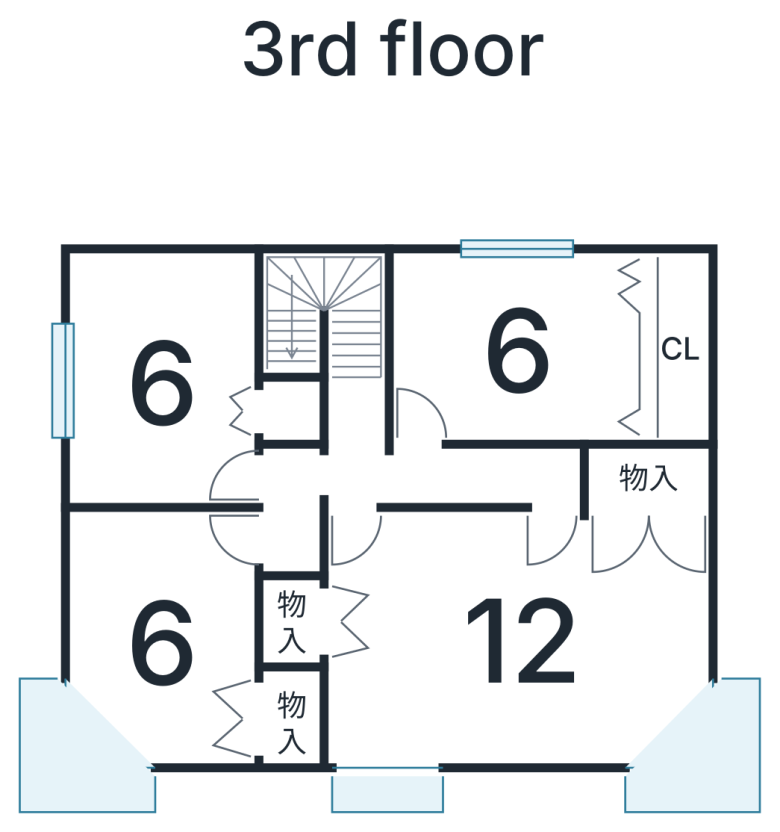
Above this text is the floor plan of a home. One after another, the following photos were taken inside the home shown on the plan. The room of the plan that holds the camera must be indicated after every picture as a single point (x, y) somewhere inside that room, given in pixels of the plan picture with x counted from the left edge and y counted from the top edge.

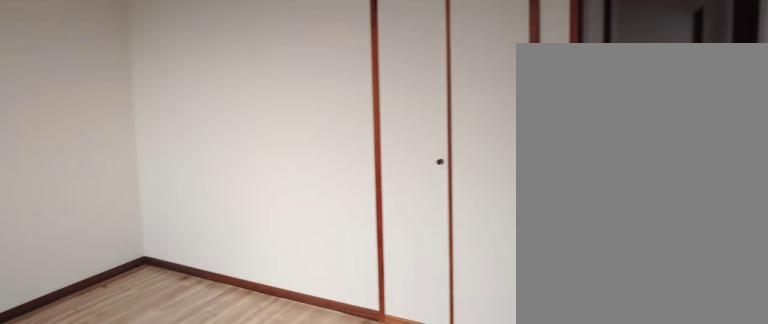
(172, 392)
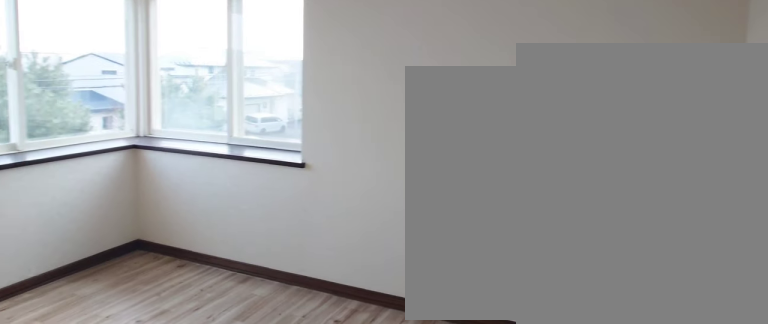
(171, 645)
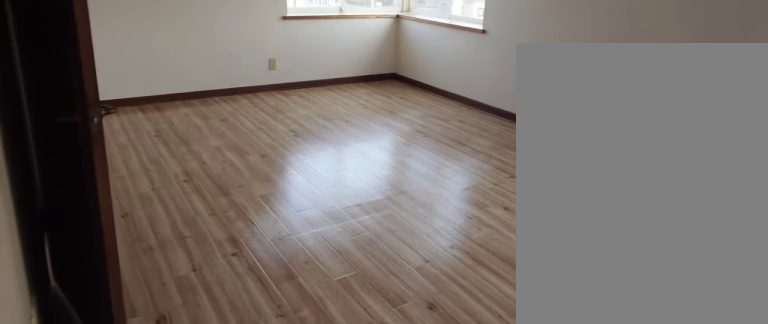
(515, 648)
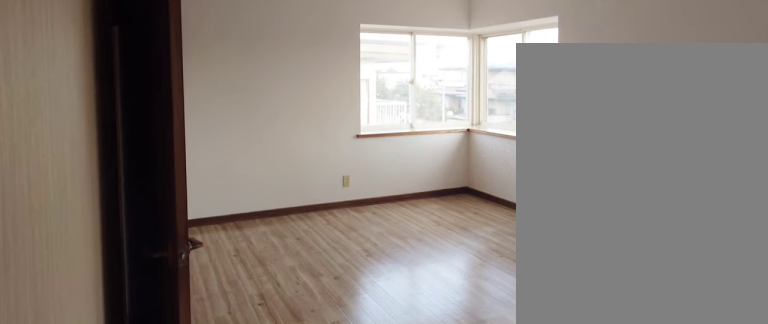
(515, 648)
